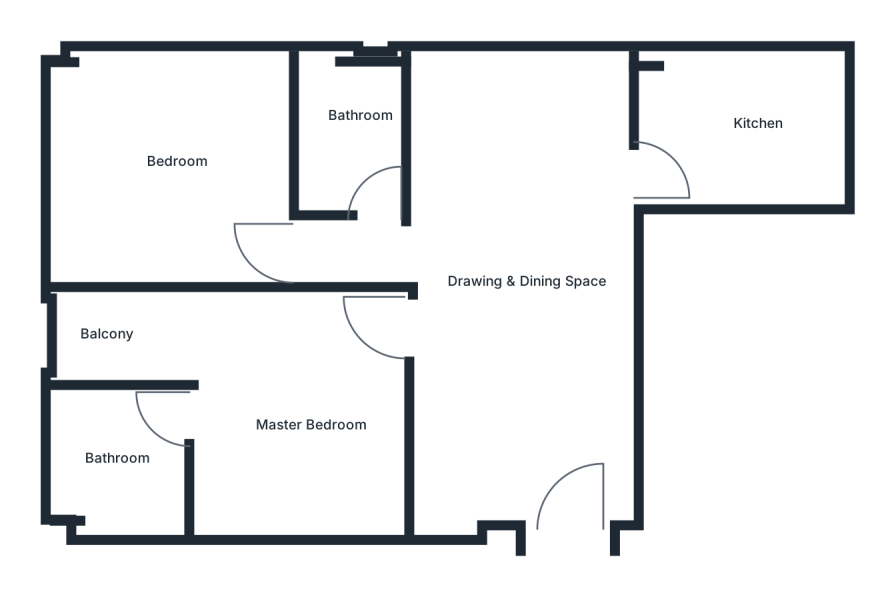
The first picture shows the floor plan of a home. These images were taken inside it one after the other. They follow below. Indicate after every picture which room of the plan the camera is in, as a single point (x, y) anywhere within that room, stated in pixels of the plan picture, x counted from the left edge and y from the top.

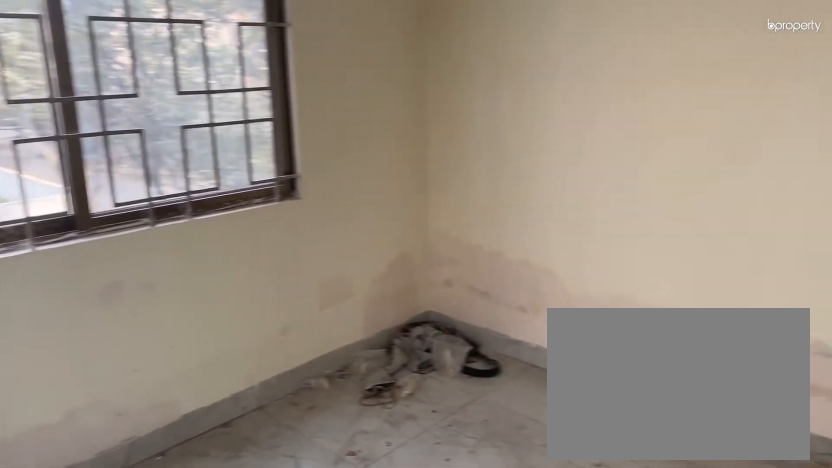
(168, 147)
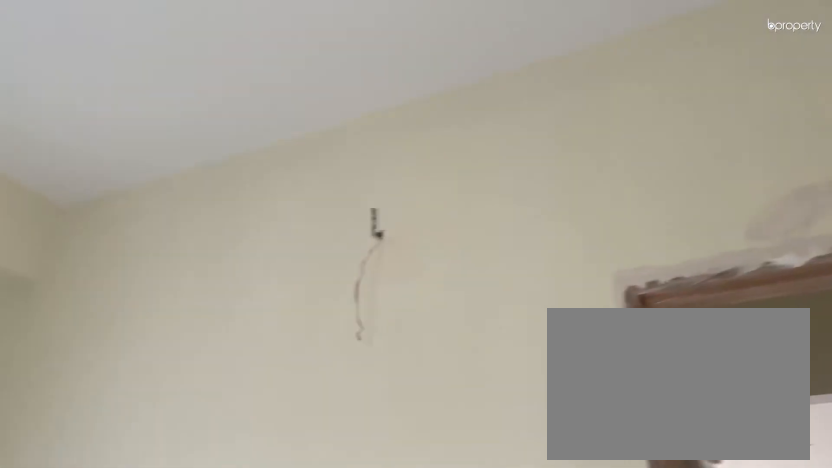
(168, 147)
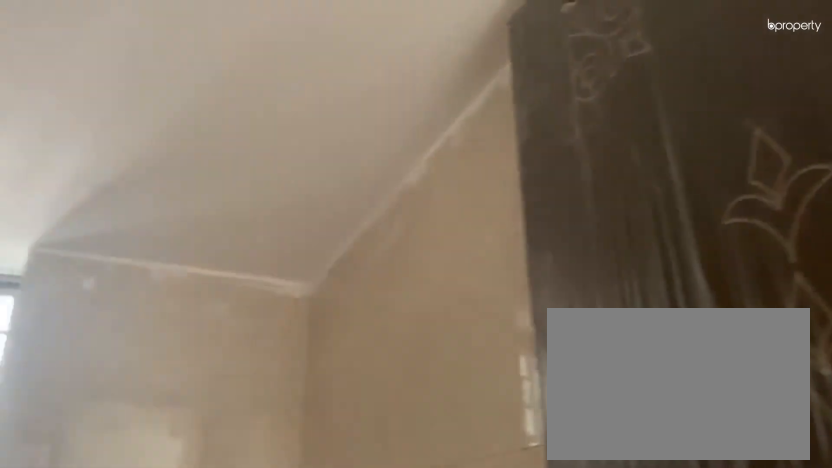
(369, 203)
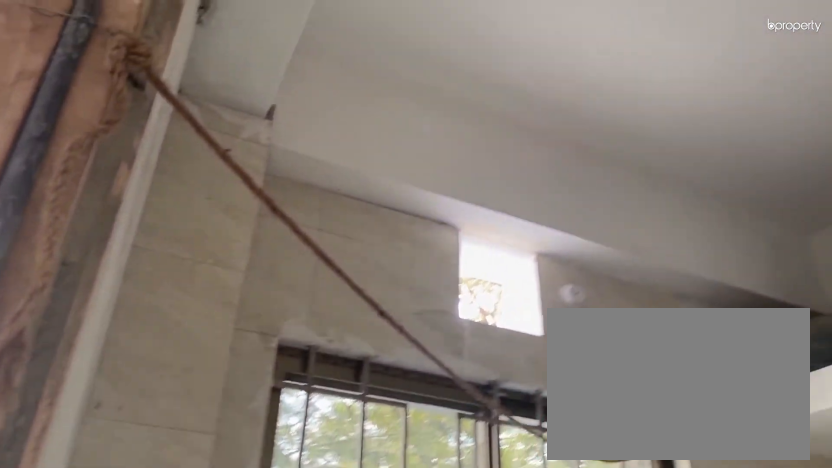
(732, 144)
